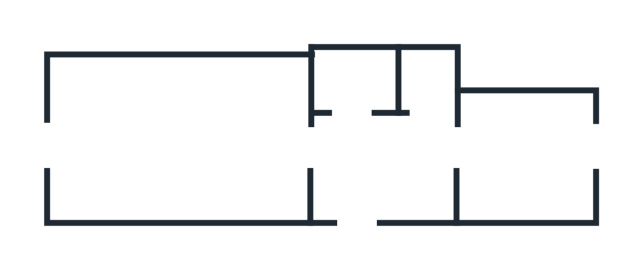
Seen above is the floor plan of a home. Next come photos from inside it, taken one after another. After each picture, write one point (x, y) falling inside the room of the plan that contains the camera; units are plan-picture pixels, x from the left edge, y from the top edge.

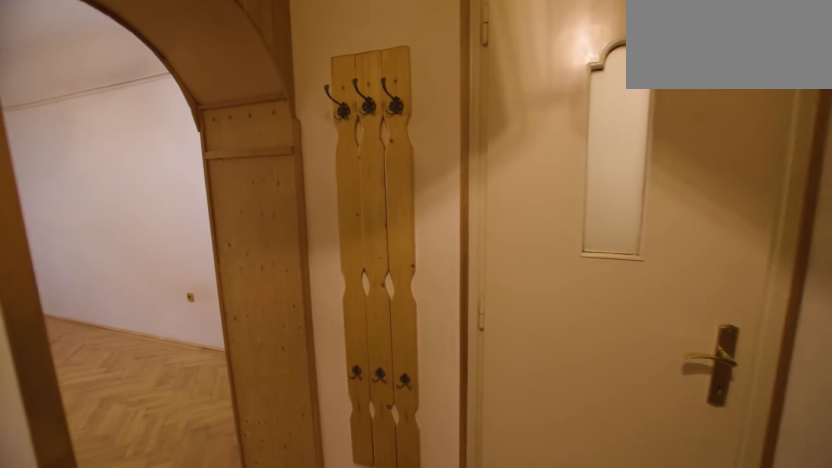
(357, 173)
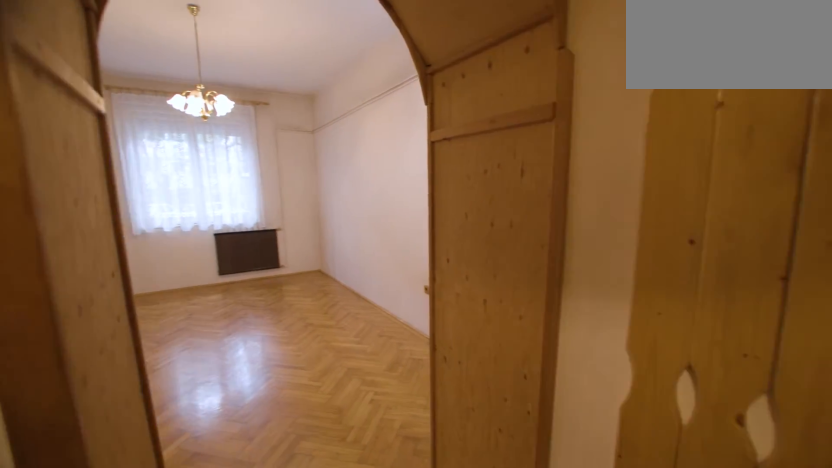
(357, 173)
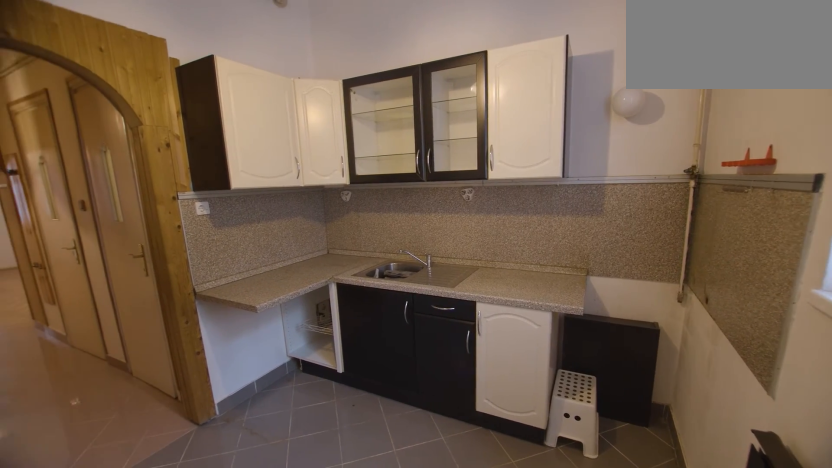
(530, 156)
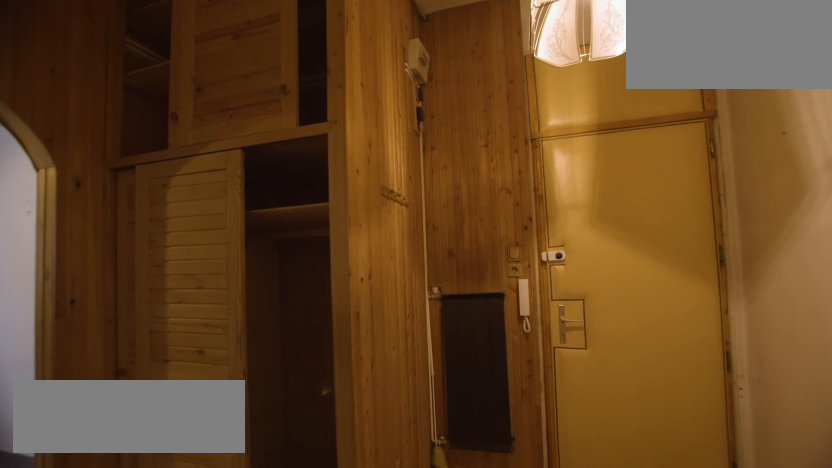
(387, 166)
